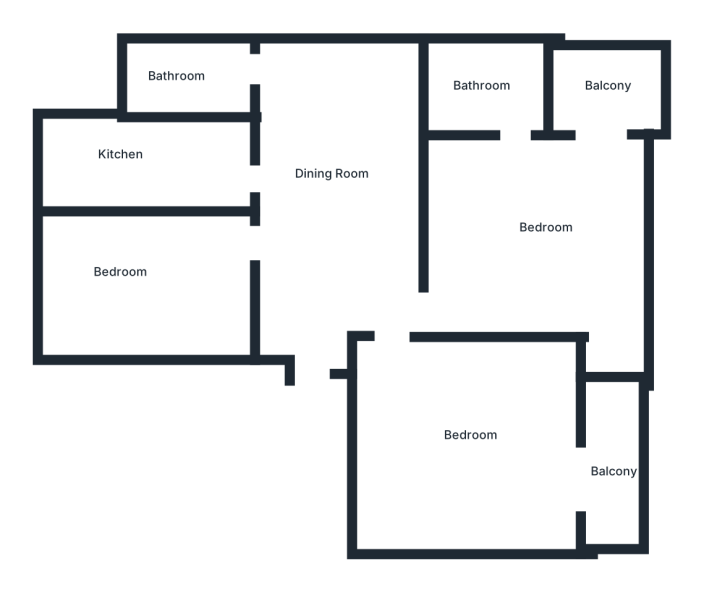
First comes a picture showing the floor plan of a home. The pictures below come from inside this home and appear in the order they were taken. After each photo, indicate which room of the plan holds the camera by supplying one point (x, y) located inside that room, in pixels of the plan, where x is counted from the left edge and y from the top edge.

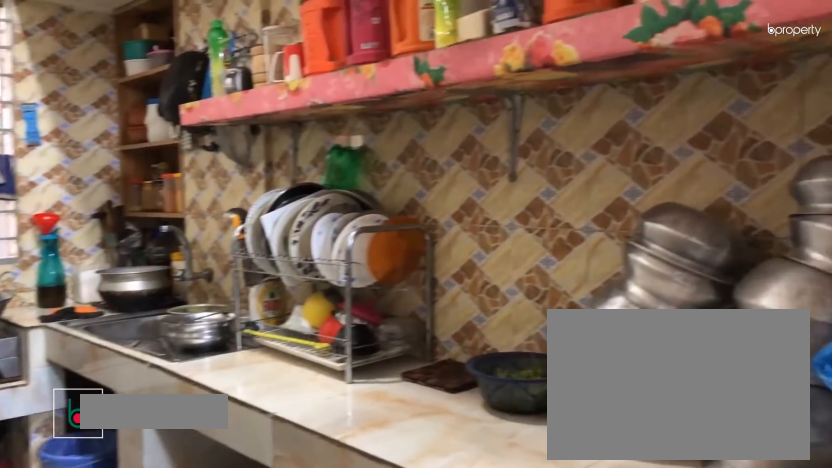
(156, 166)
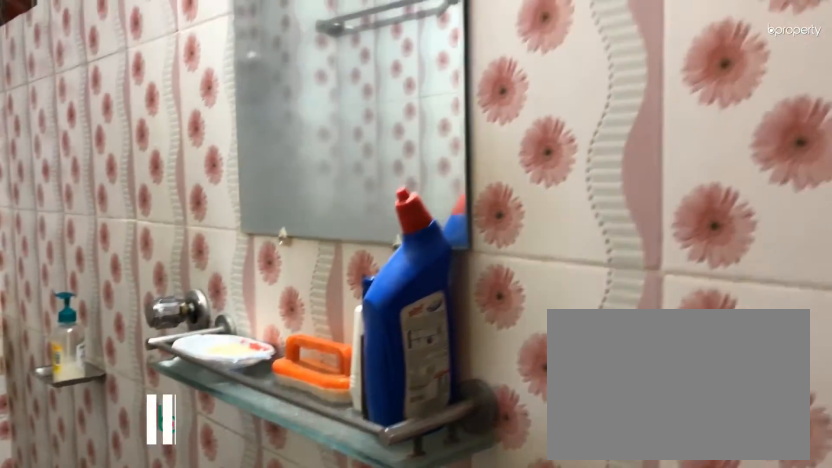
(200, 76)
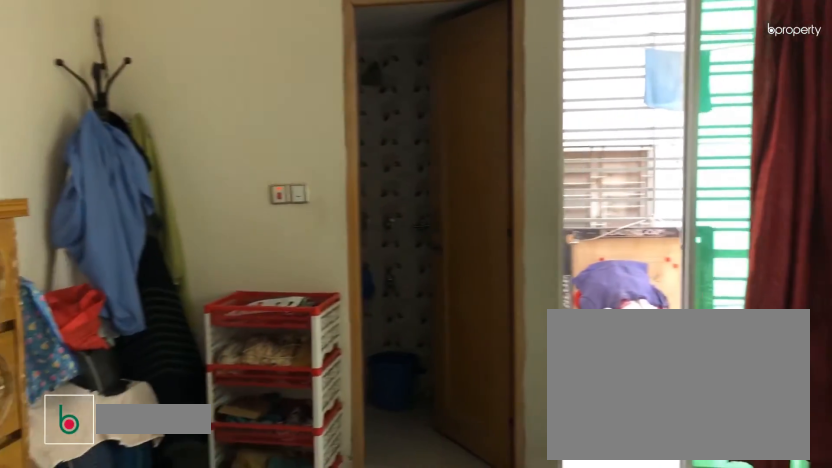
(541, 254)
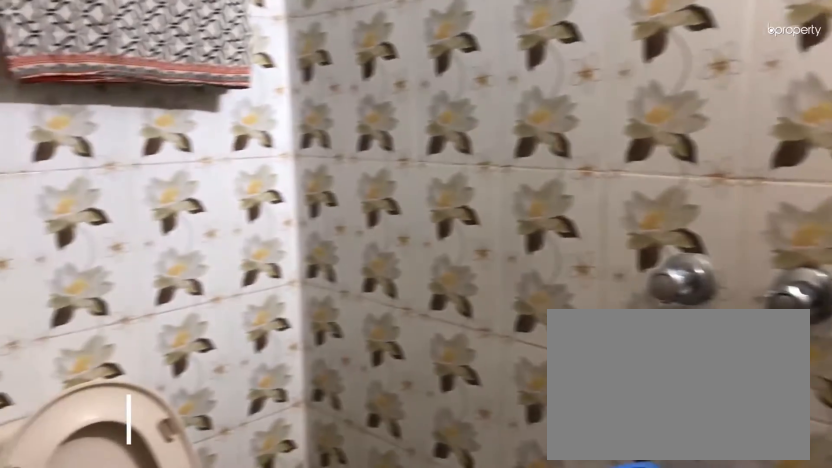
(492, 96)
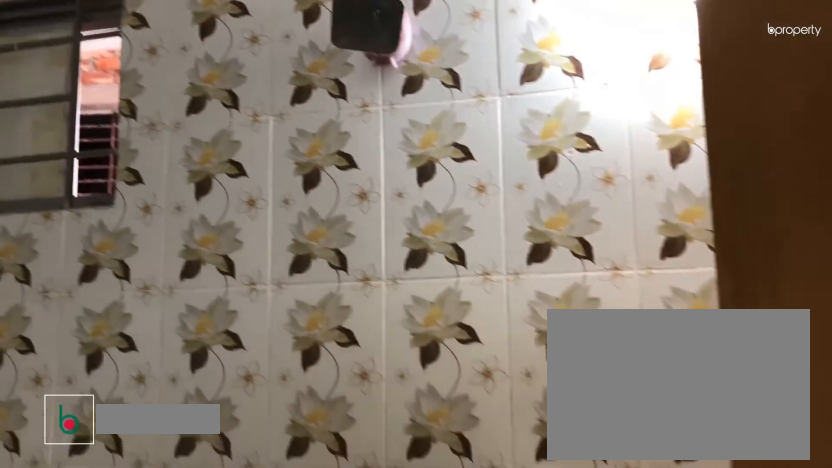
(492, 96)
